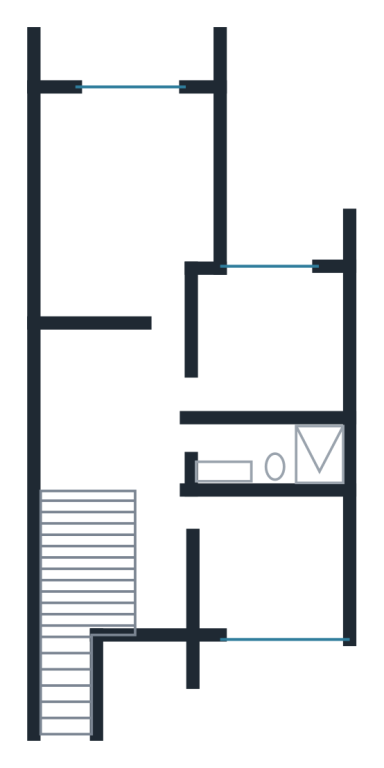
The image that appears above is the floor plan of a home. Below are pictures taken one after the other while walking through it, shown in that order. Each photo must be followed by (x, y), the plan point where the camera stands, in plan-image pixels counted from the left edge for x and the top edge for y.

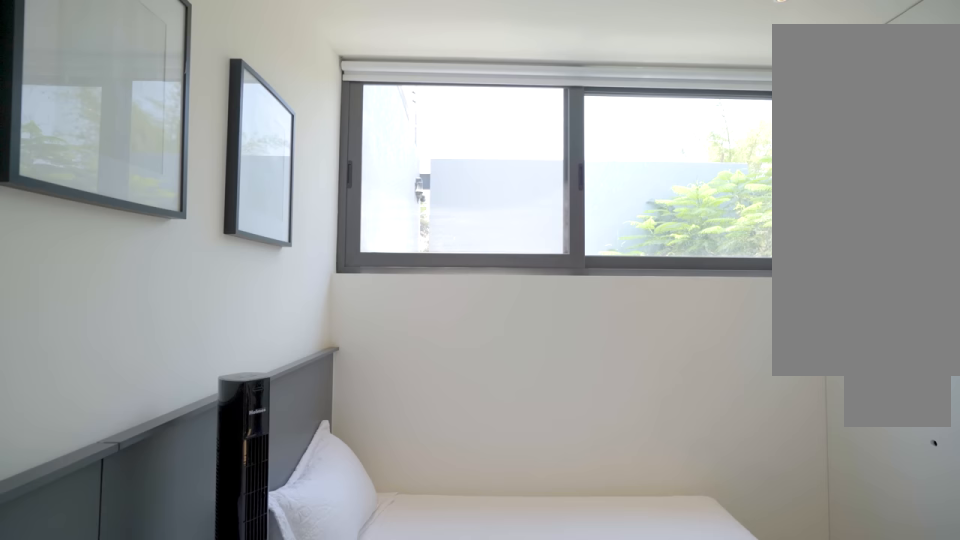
(231, 581)
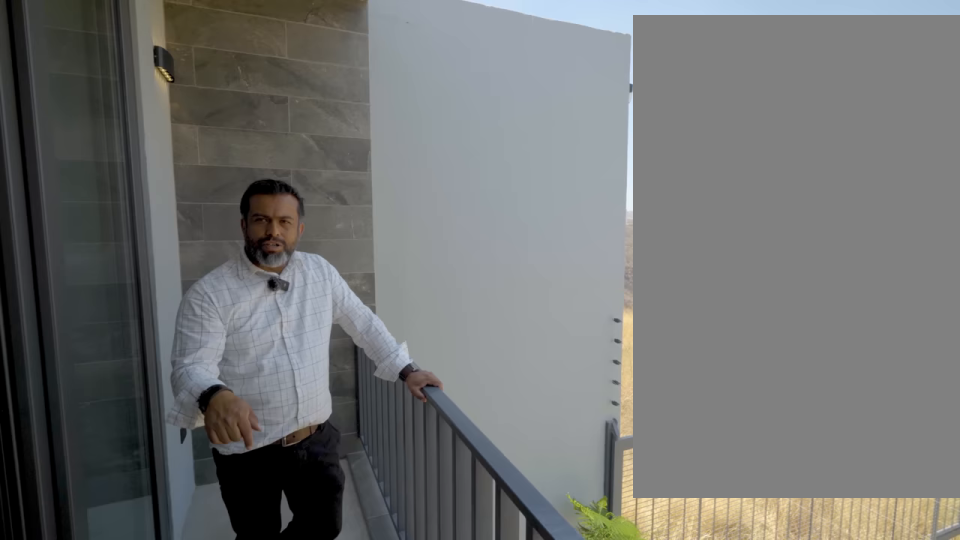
(145, 64)
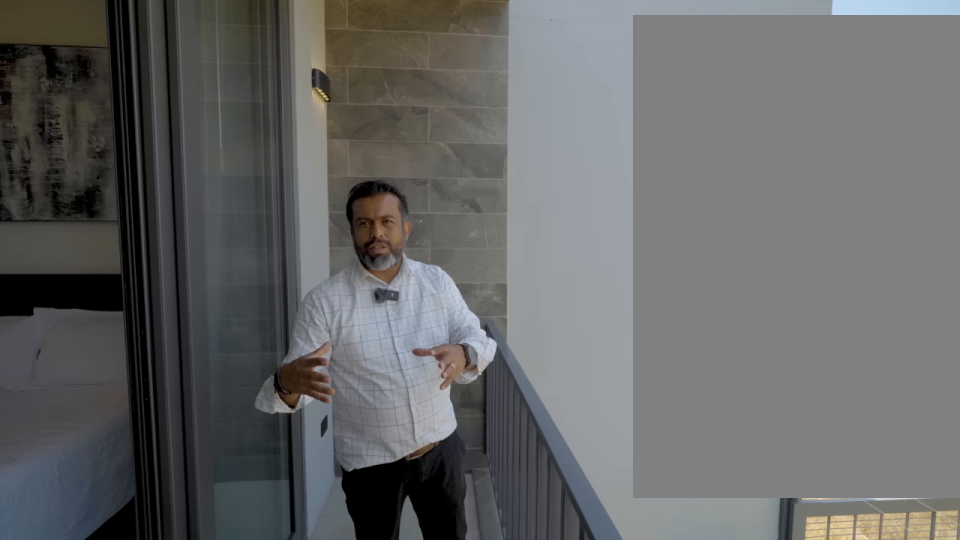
(145, 65)
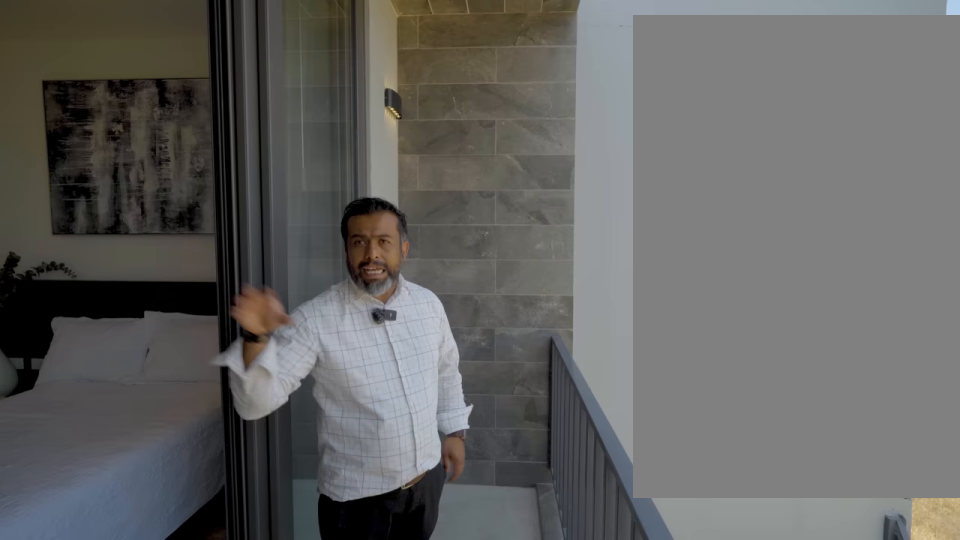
(145, 64)
